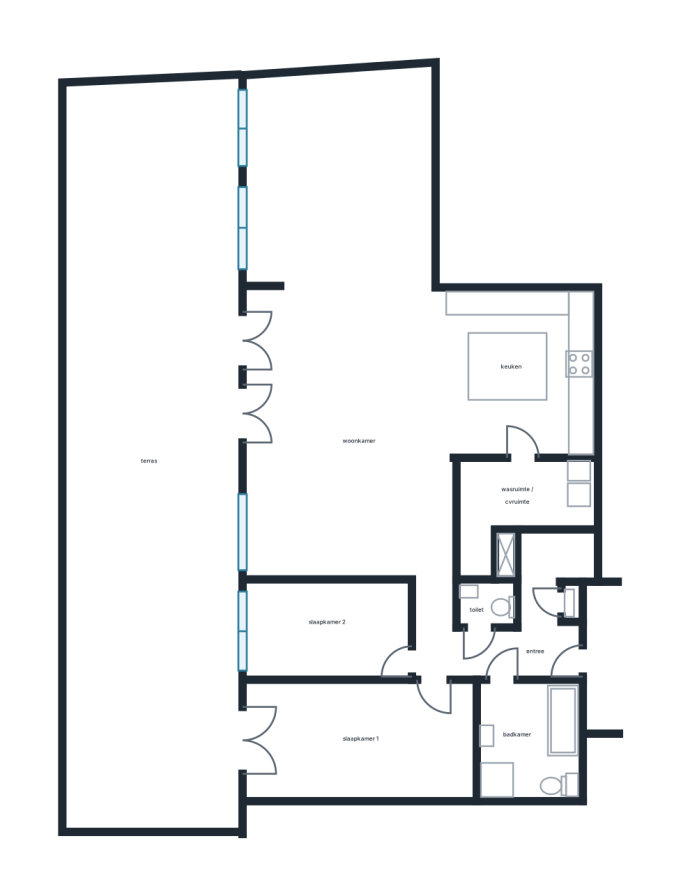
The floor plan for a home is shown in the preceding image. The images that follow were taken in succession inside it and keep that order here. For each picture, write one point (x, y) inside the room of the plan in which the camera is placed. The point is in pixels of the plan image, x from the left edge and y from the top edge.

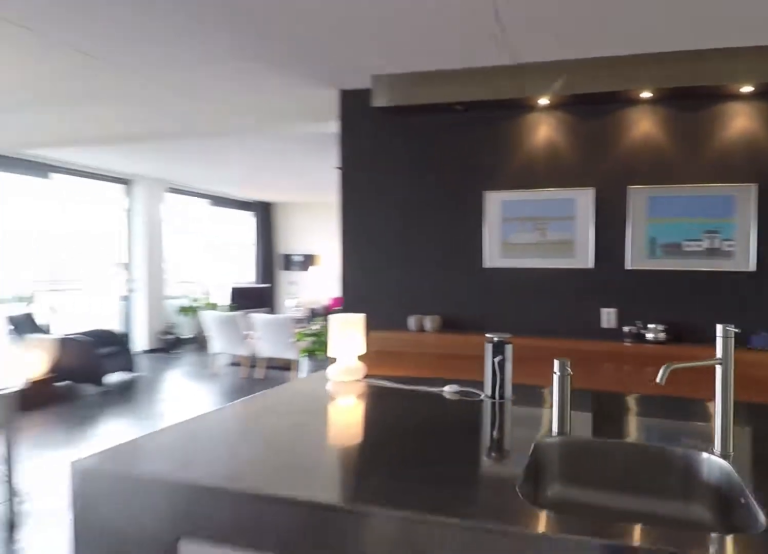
(512, 371)
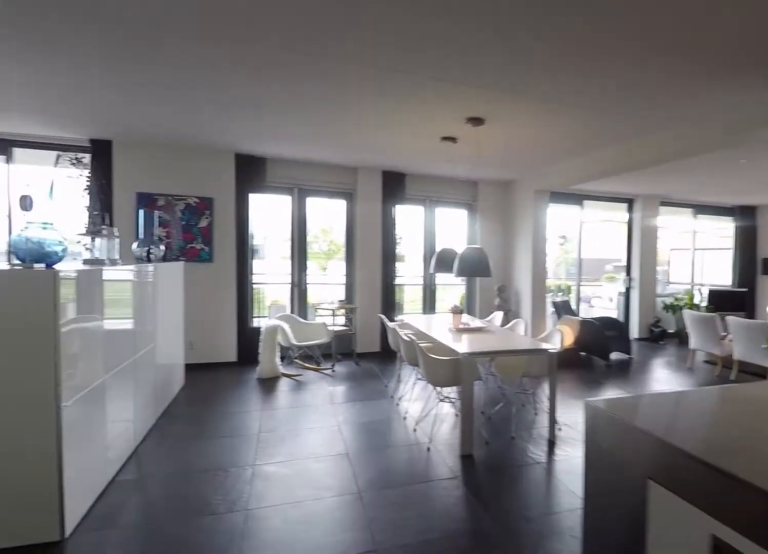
(512, 371)
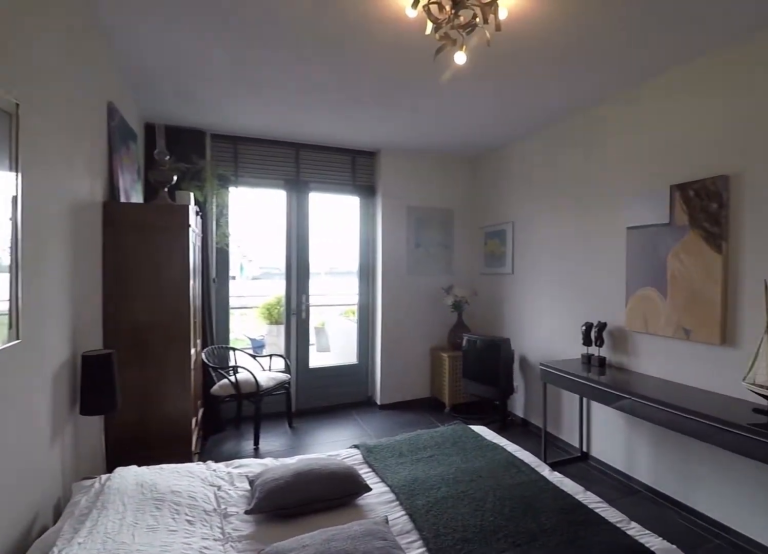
(360, 739)
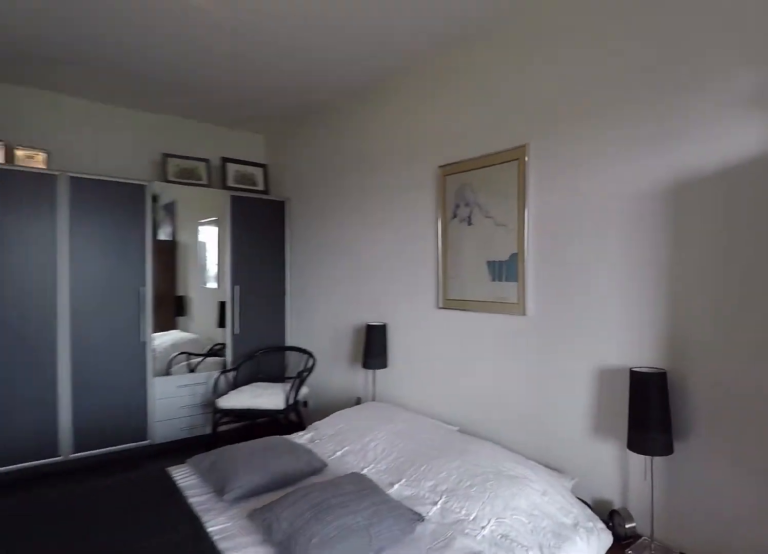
(360, 739)
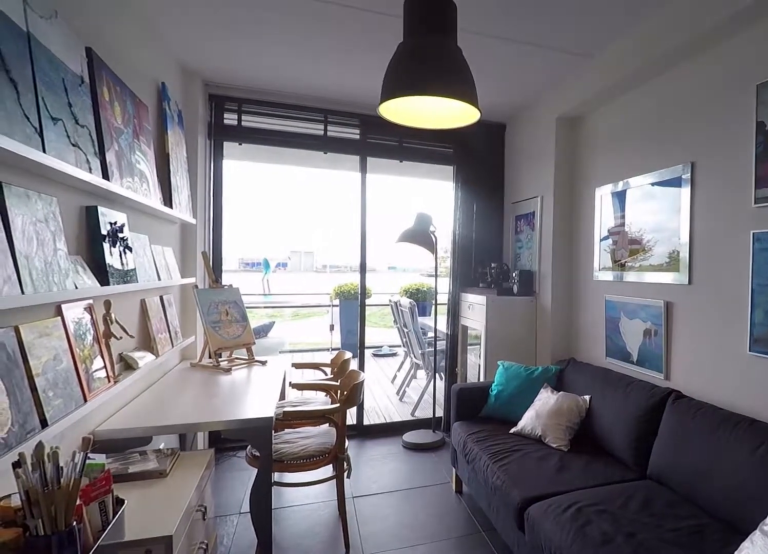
(326, 629)
